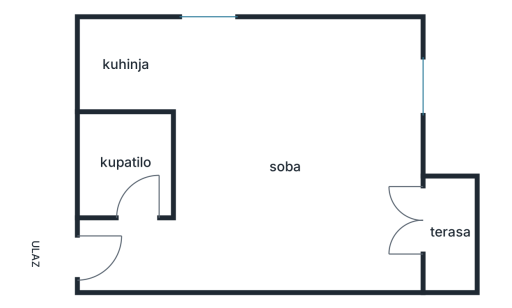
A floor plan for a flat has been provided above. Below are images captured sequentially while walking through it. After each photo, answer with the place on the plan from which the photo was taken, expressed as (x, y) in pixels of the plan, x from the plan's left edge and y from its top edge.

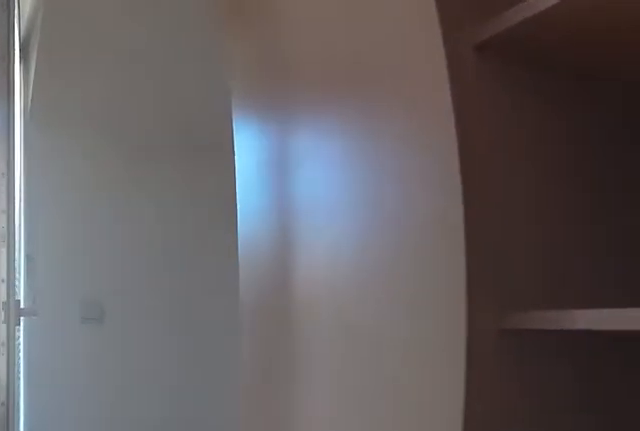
(262, 246)
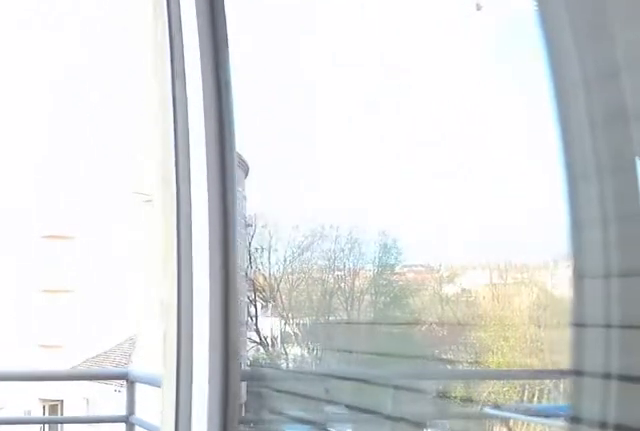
(351, 239)
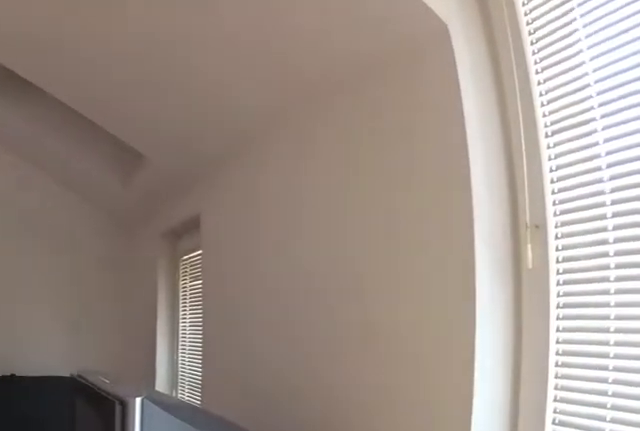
(383, 250)
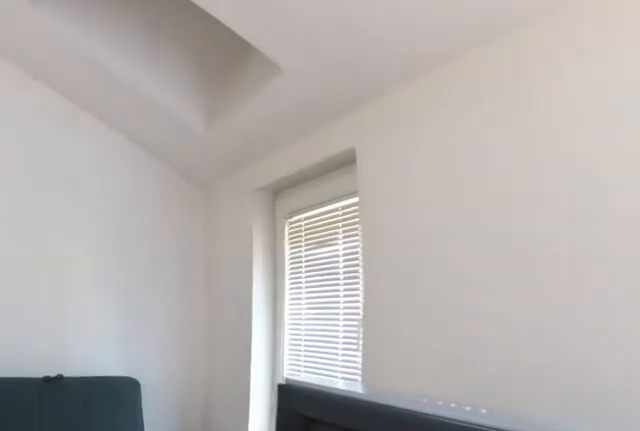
(344, 160)
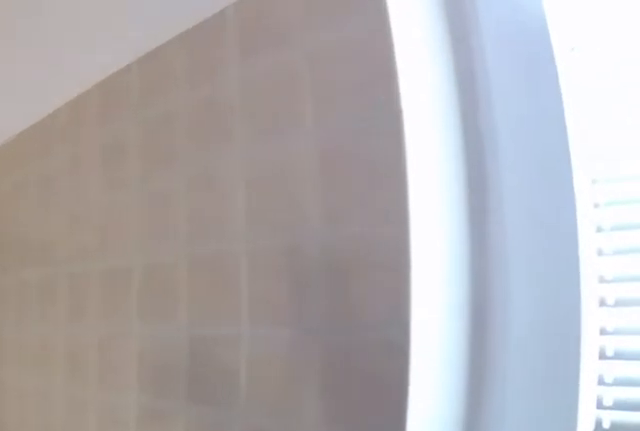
(152, 61)
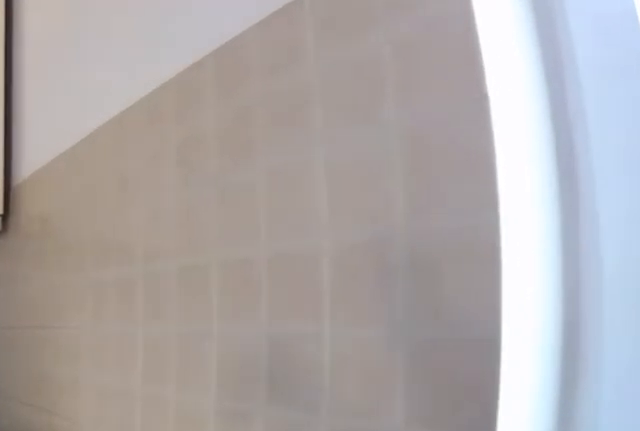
(146, 60)
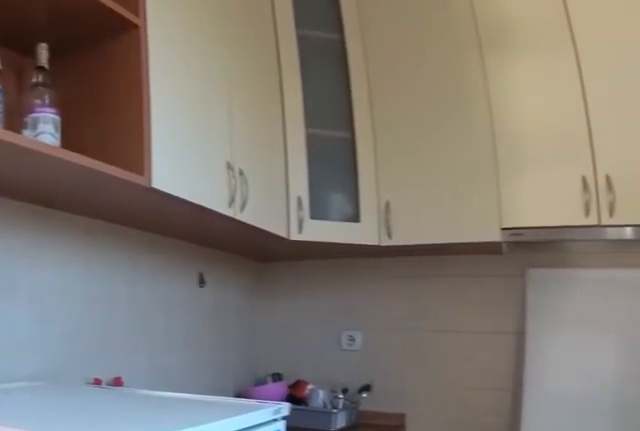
(148, 41)
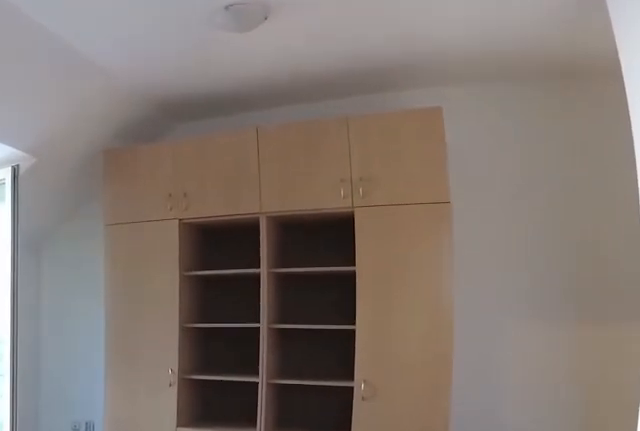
(239, 106)
